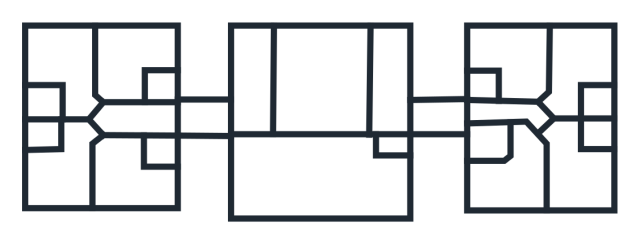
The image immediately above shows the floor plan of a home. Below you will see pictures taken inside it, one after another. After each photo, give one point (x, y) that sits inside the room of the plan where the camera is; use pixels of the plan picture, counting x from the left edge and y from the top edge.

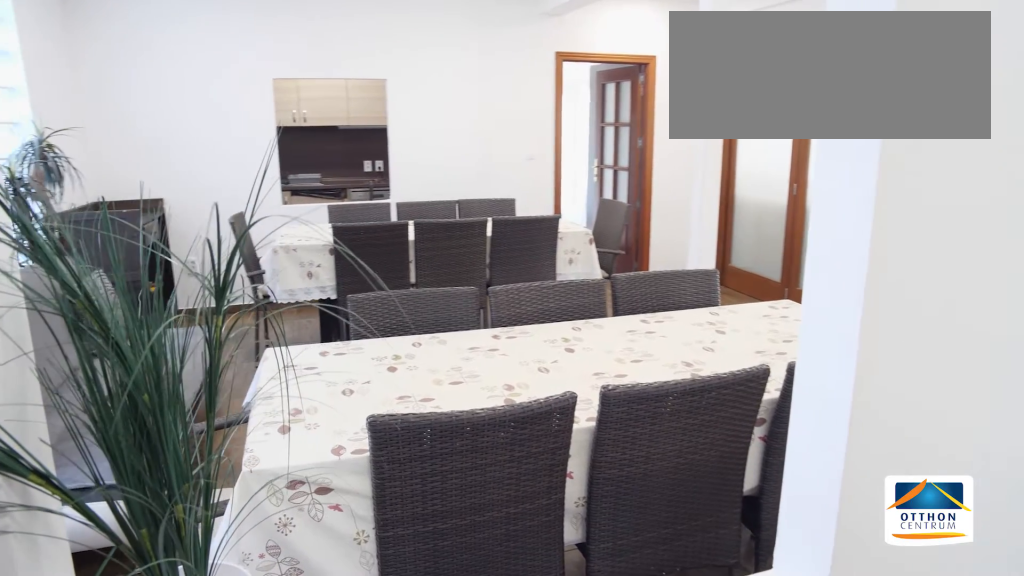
(277, 87)
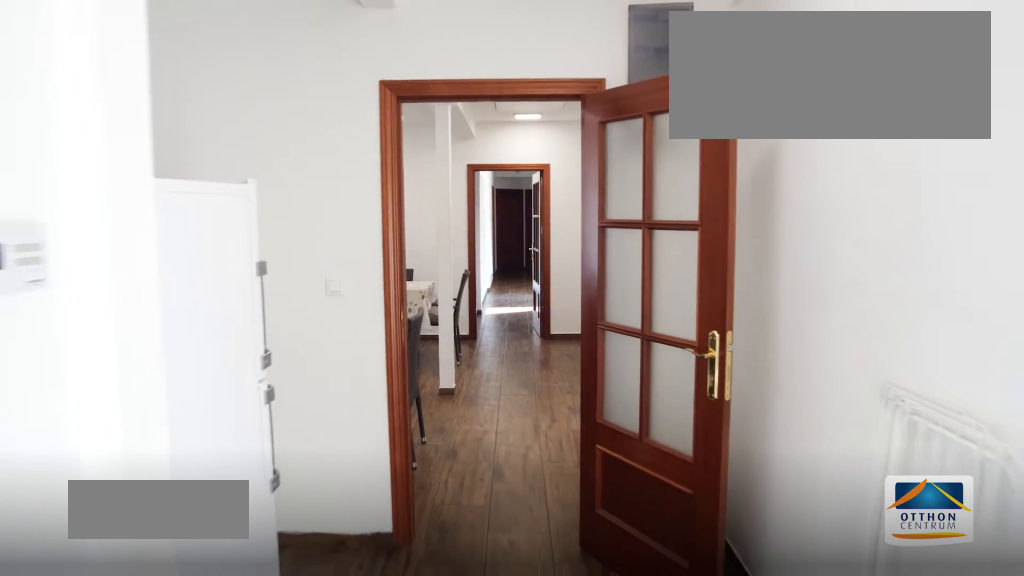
(223, 115)
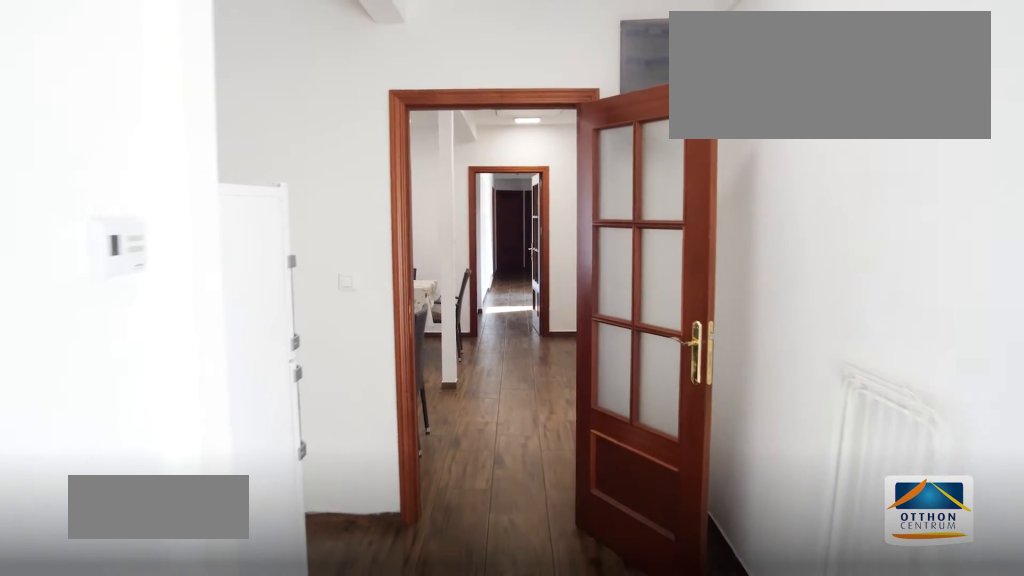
(215, 116)
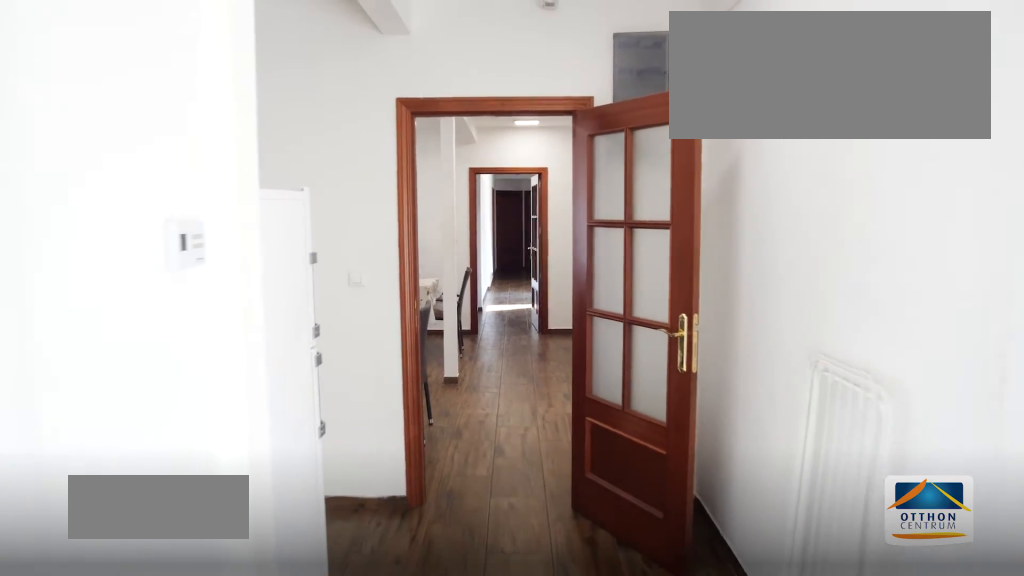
(206, 116)
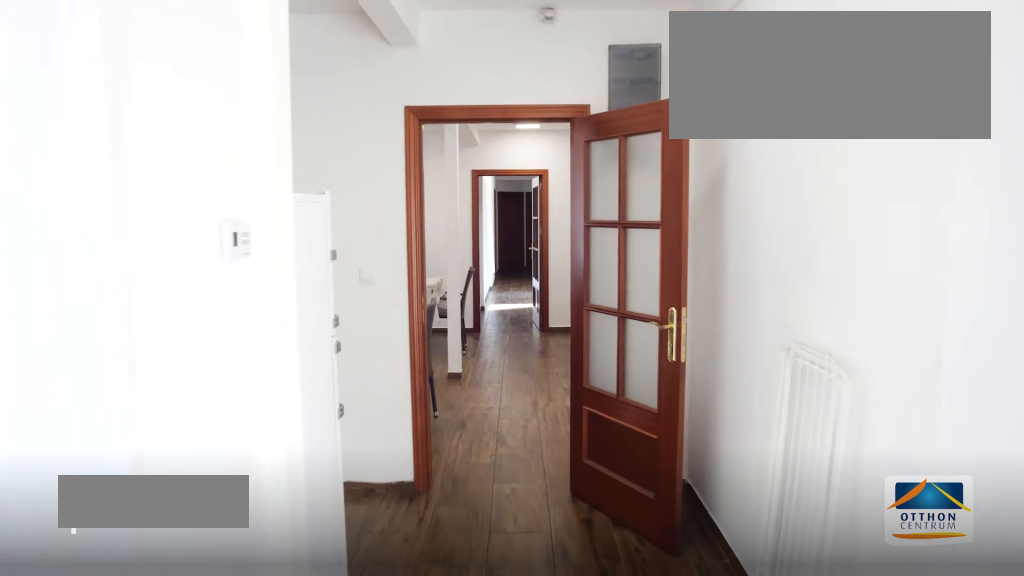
(198, 116)
